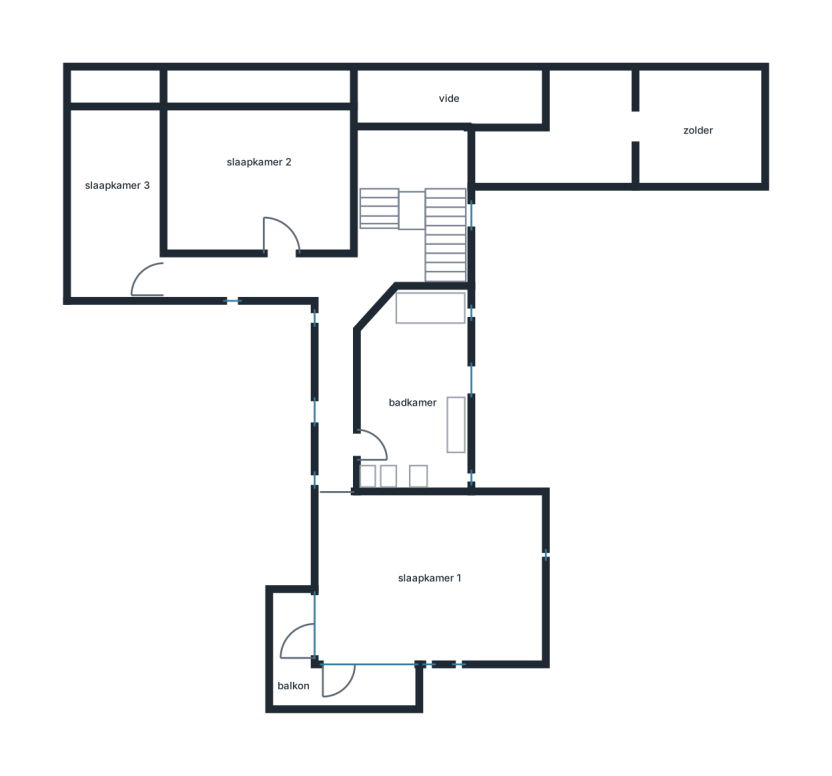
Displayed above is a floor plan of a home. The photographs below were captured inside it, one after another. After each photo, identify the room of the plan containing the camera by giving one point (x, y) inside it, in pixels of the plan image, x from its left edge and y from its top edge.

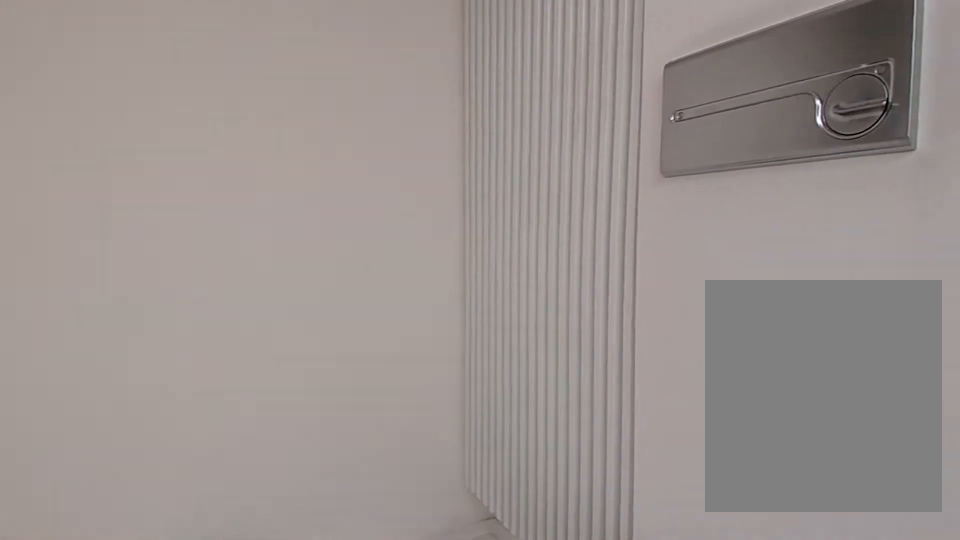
(413, 394)
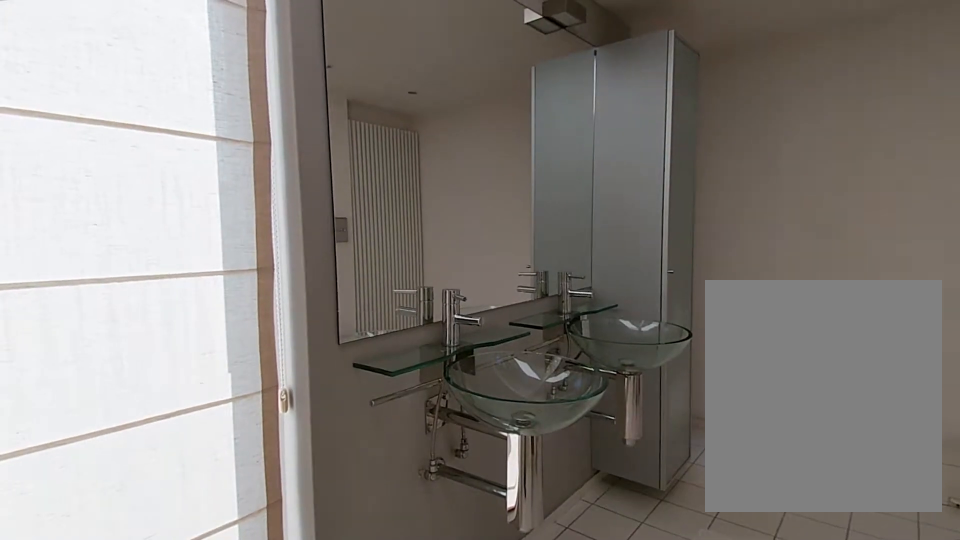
(413, 394)
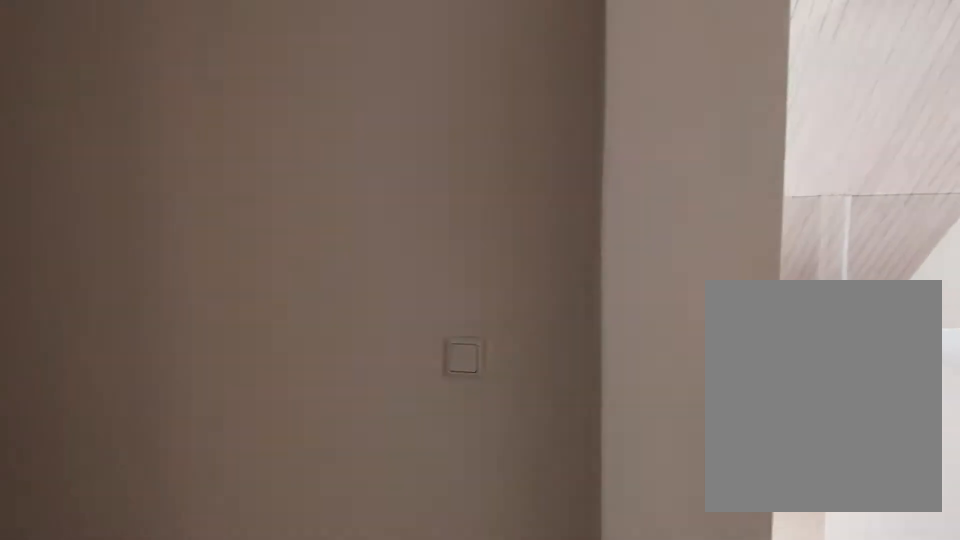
(347, 268)
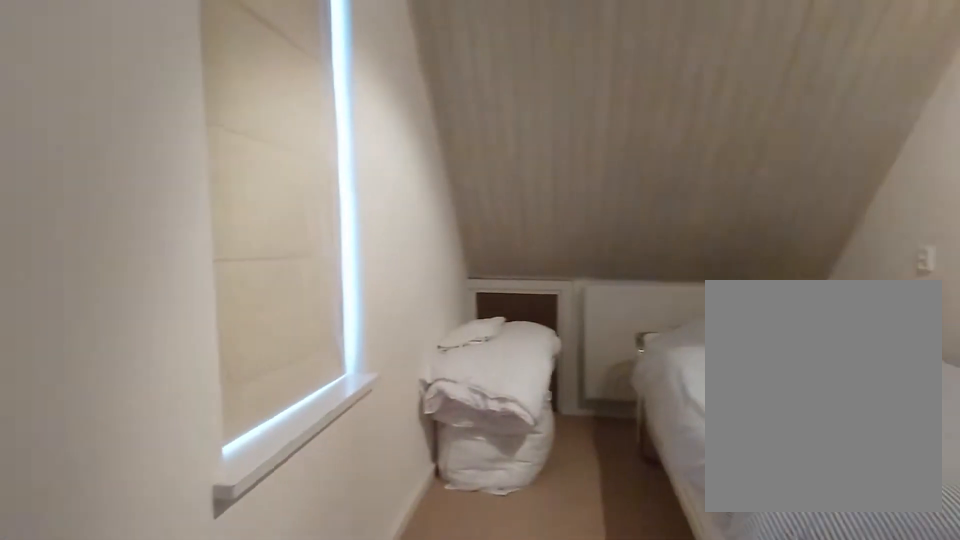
(117, 203)
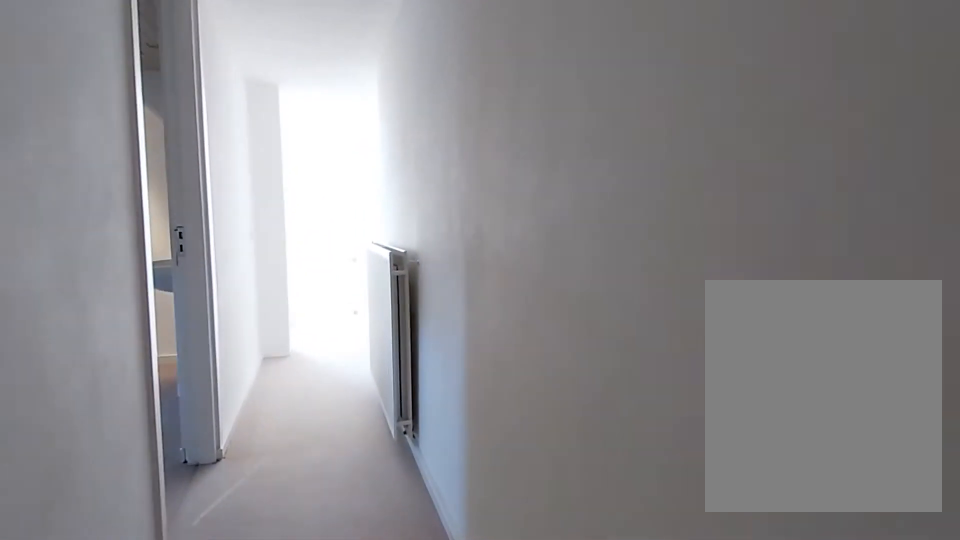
(347, 269)
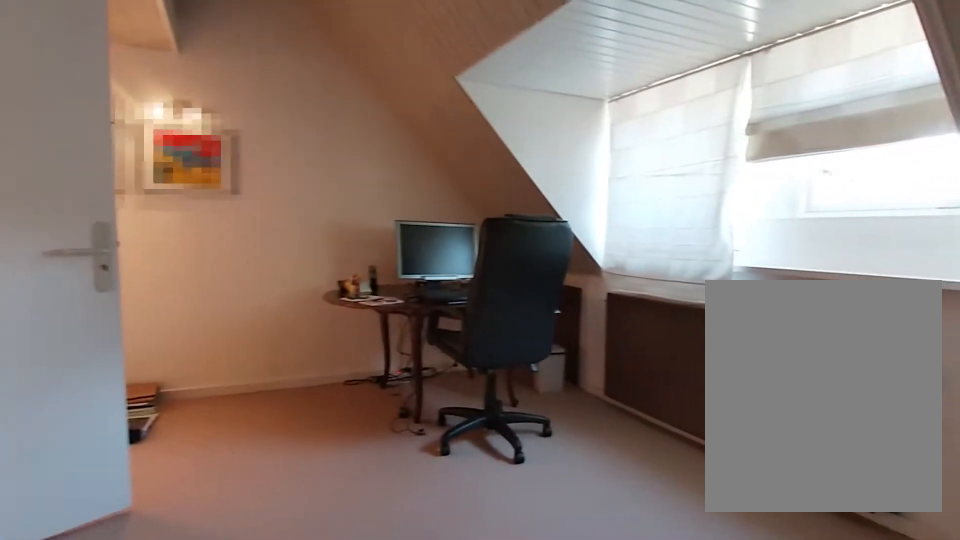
(256, 181)
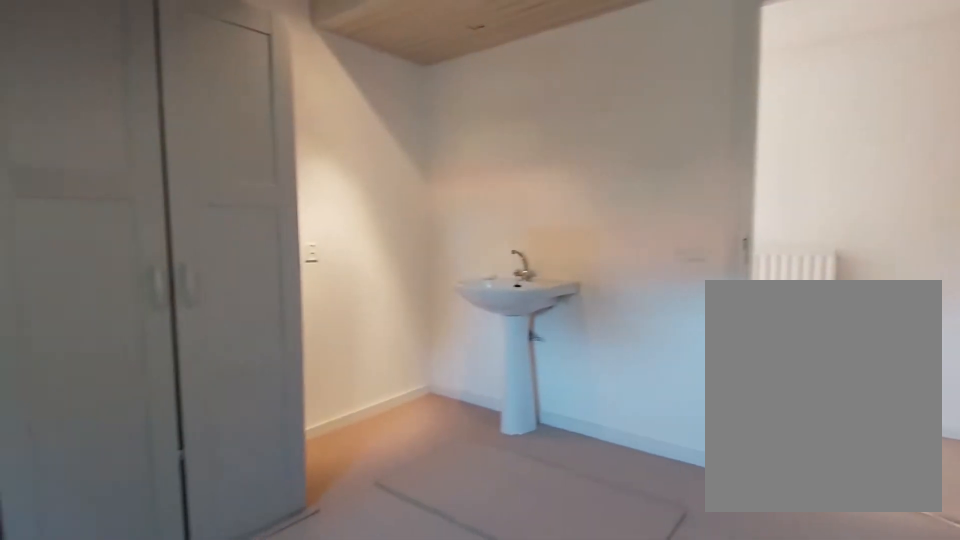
(256, 181)
